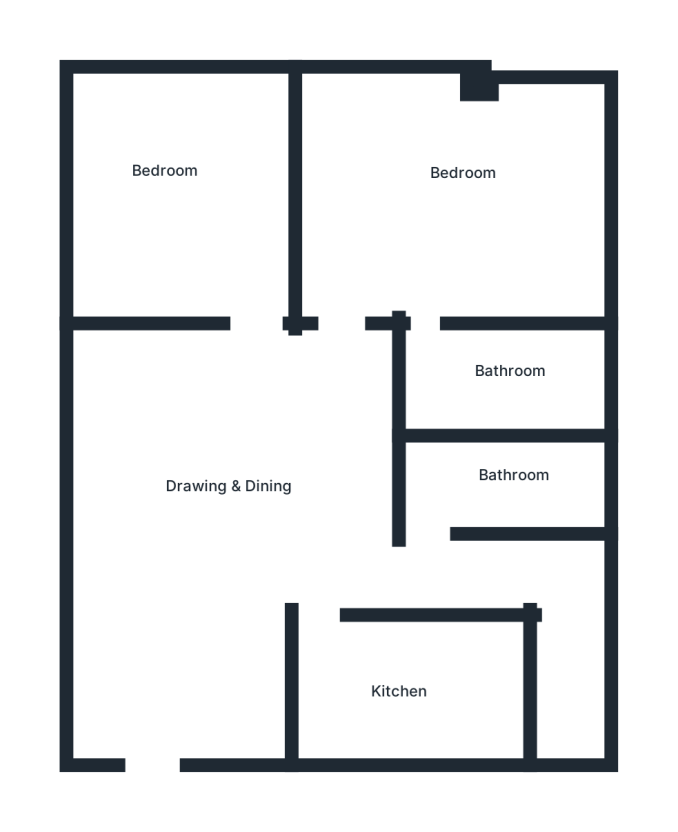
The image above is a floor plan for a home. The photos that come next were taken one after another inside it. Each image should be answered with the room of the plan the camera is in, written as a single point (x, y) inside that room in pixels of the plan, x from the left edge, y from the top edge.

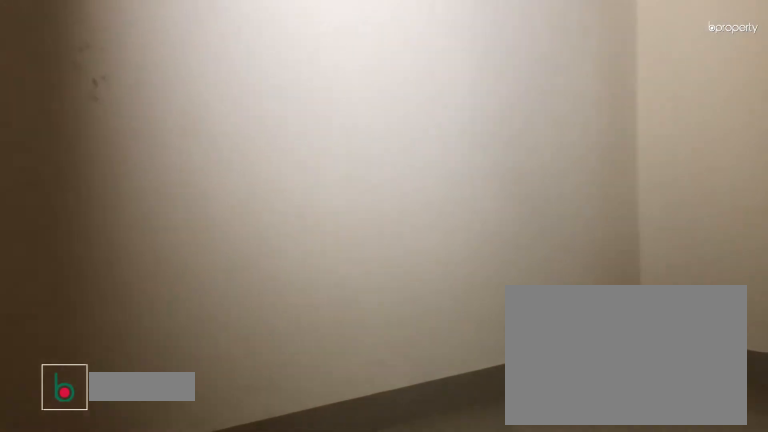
(186, 202)
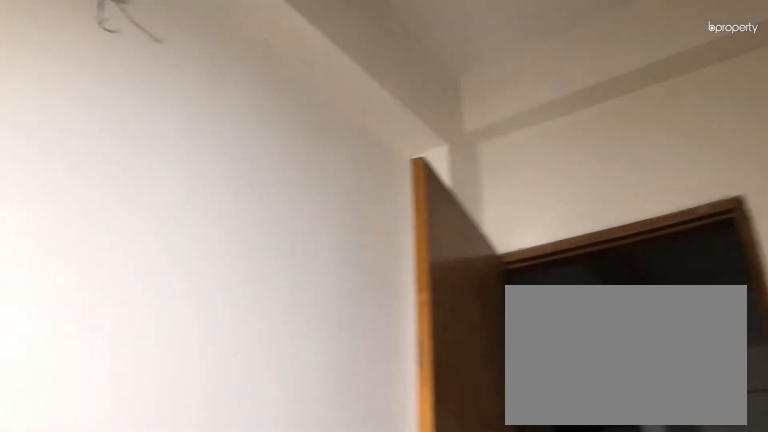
(186, 202)
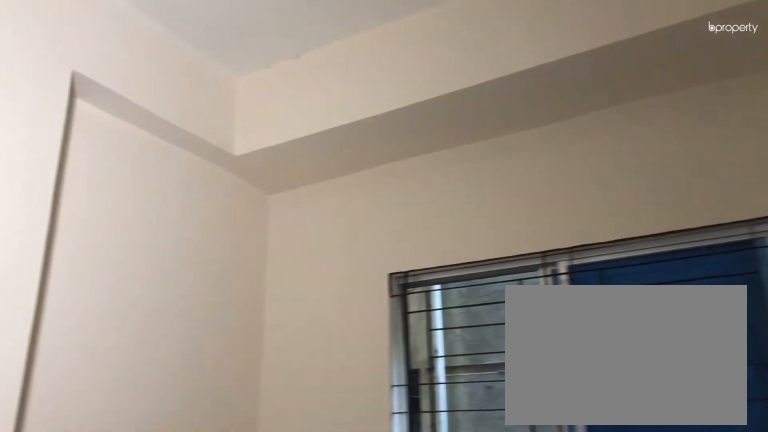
(441, 214)
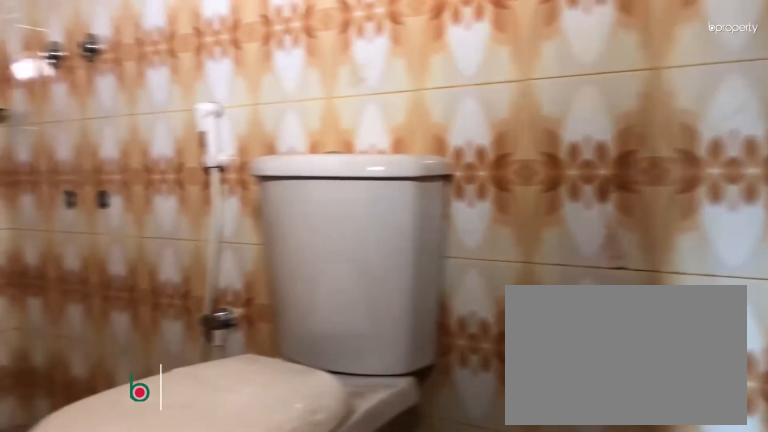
(504, 373)
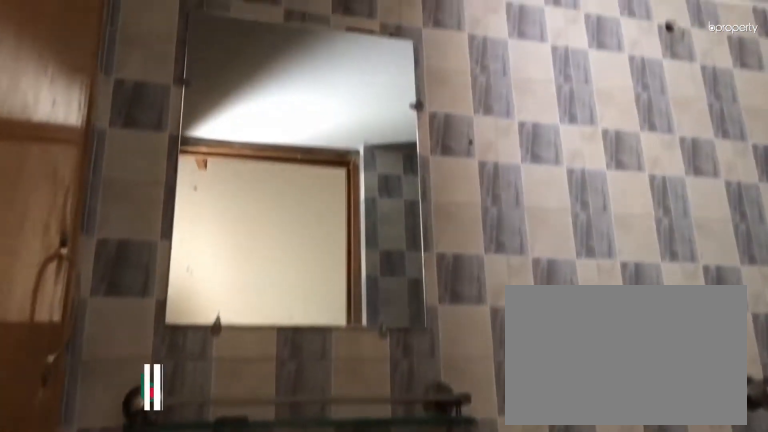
(475, 488)
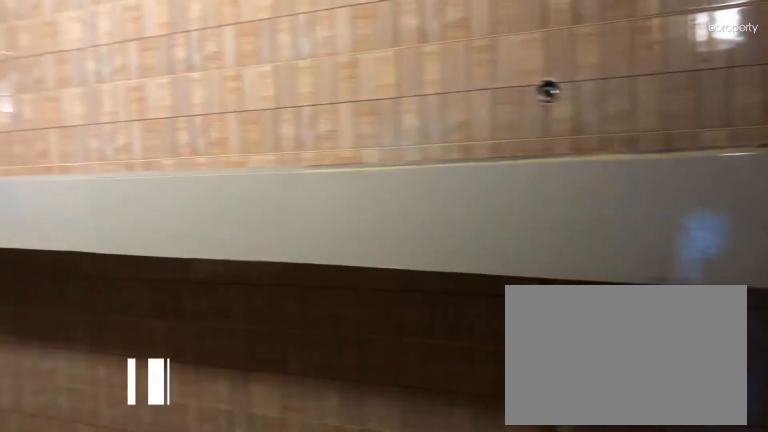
(413, 686)
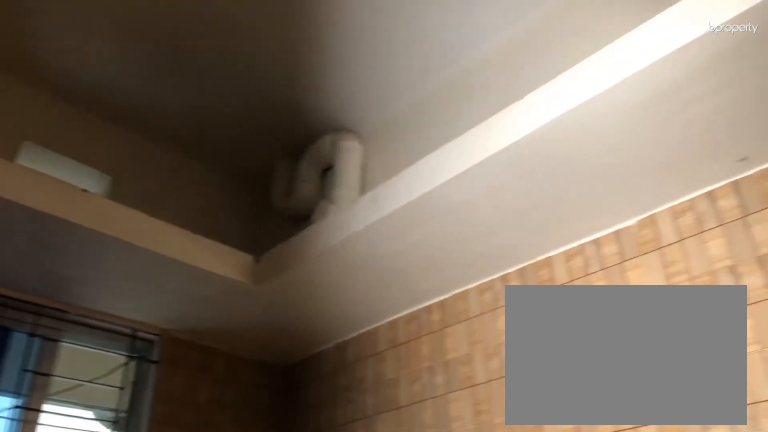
(412, 686)
